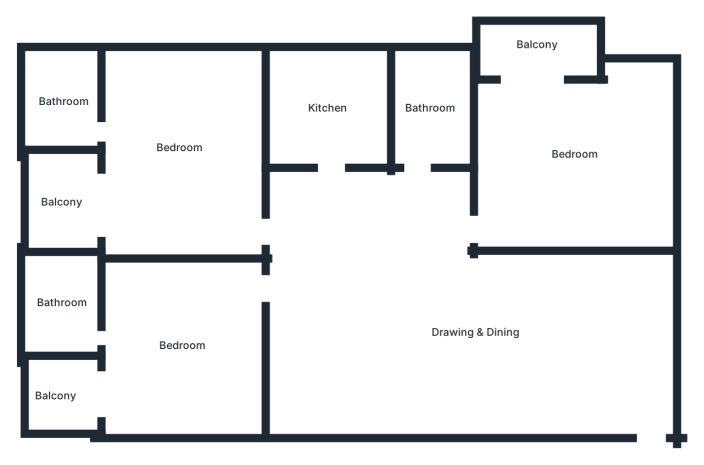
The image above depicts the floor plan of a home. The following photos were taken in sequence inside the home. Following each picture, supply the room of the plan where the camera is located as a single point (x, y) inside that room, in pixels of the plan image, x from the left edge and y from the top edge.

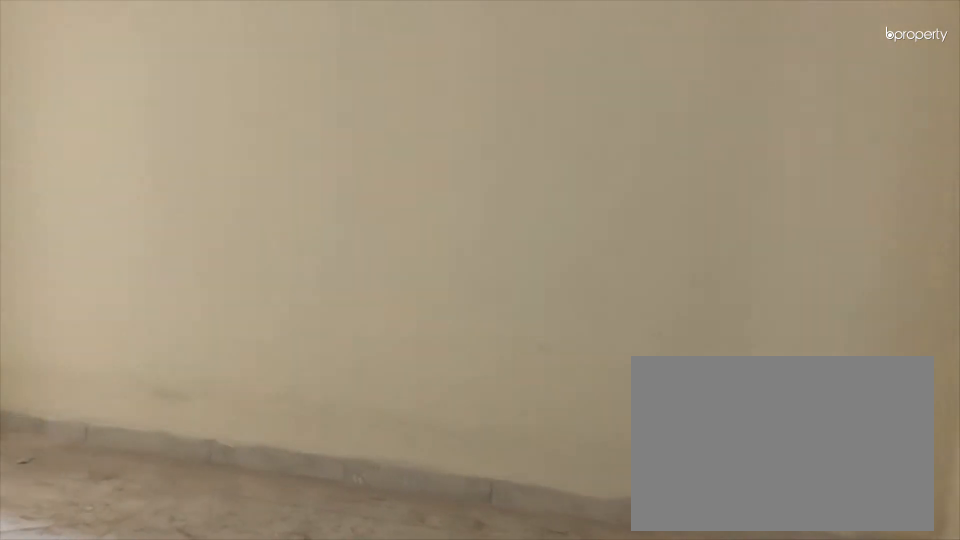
(474, 330)
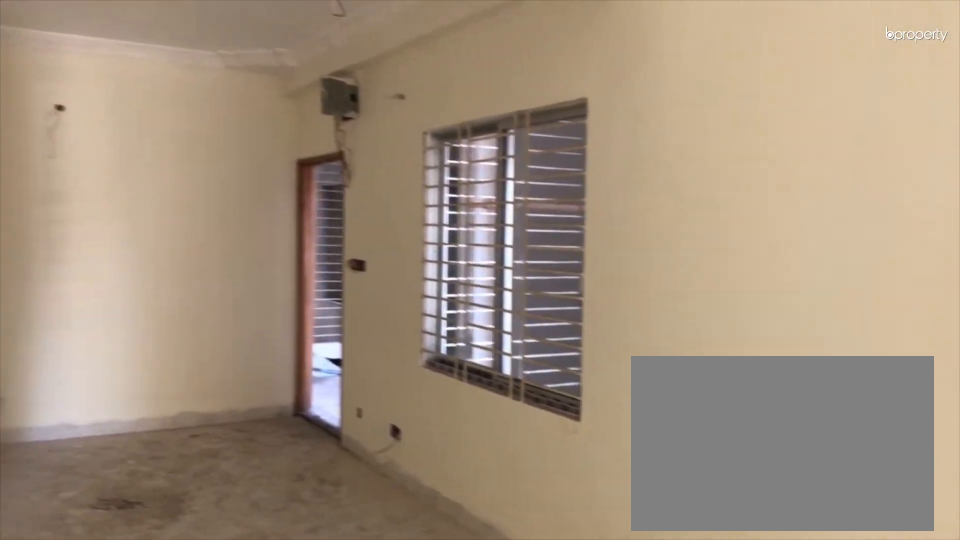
(474, 330)
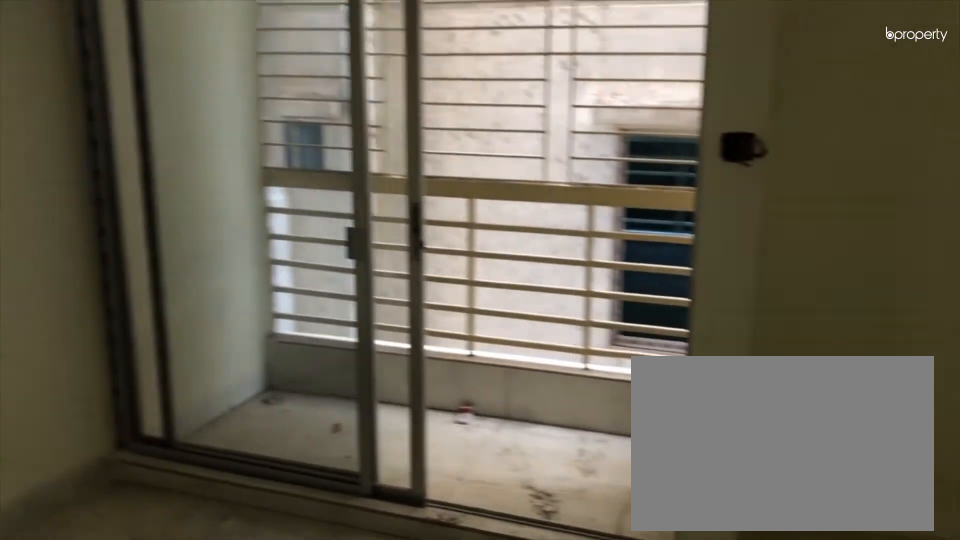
(576, 155)
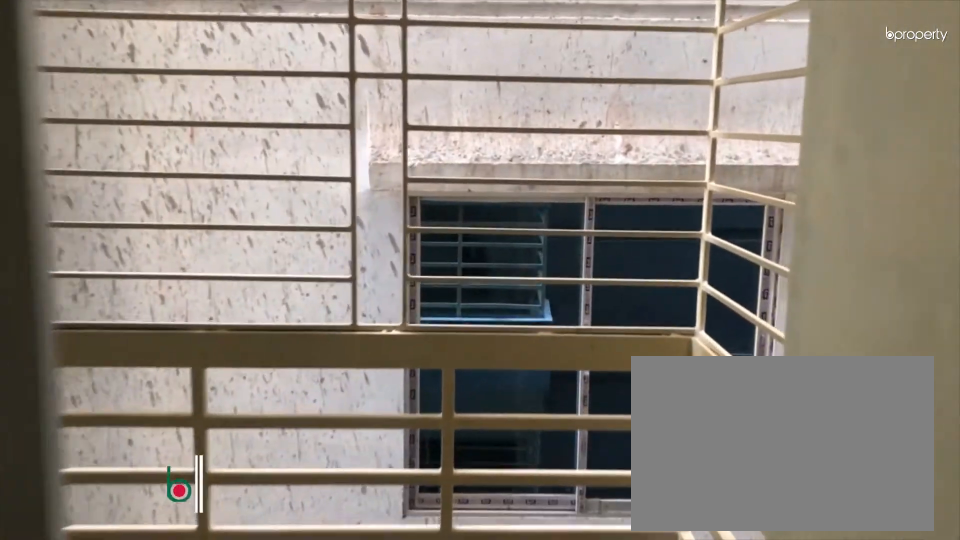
(537, 46)
